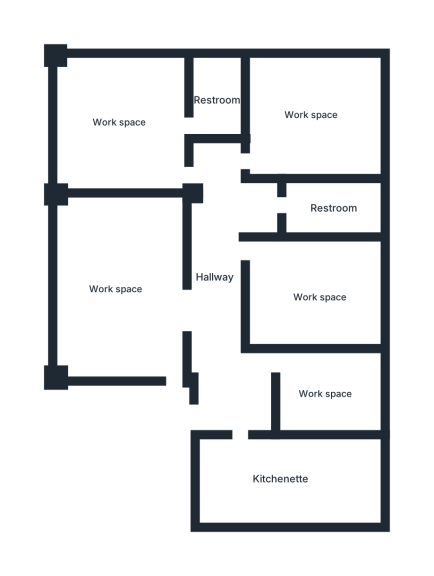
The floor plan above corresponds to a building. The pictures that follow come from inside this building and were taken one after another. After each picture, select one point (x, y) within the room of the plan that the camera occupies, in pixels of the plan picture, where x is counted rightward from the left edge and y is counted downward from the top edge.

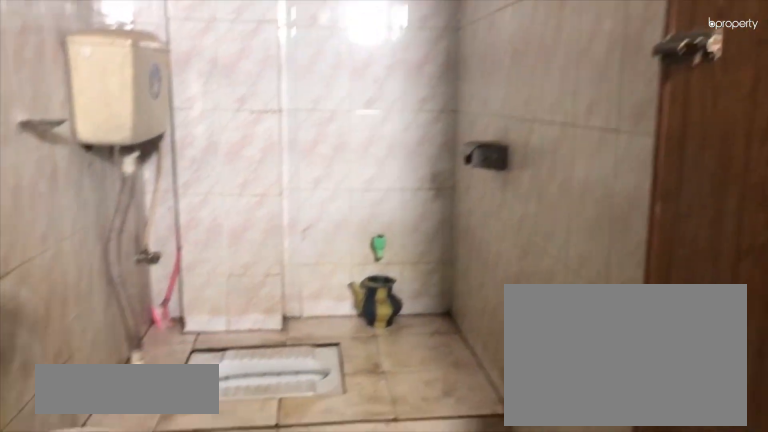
(331, 209)
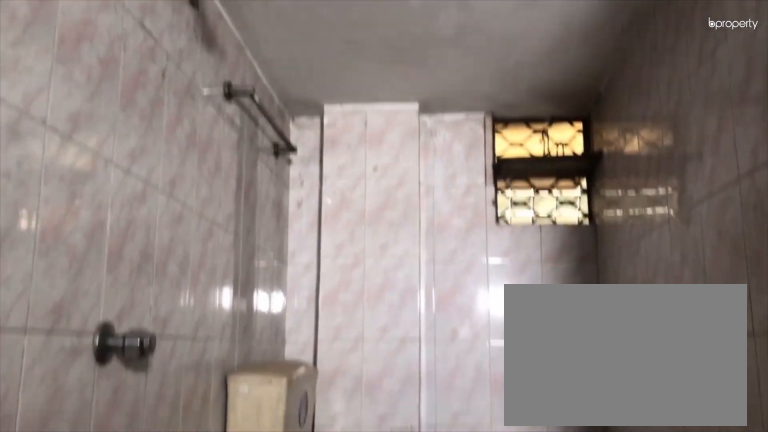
(331, 209)
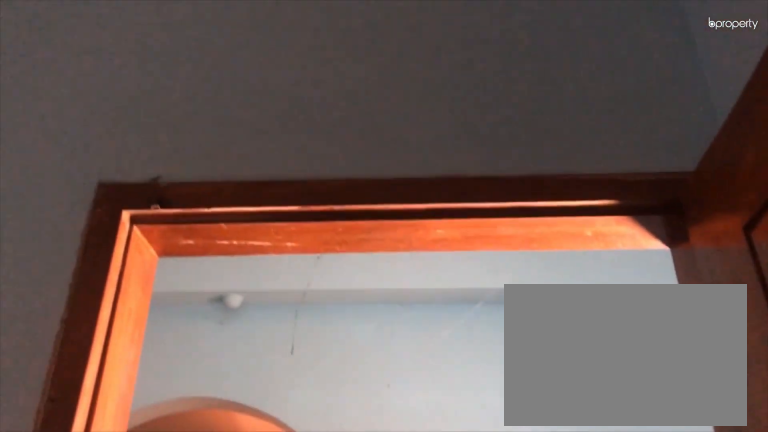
(301, 302)
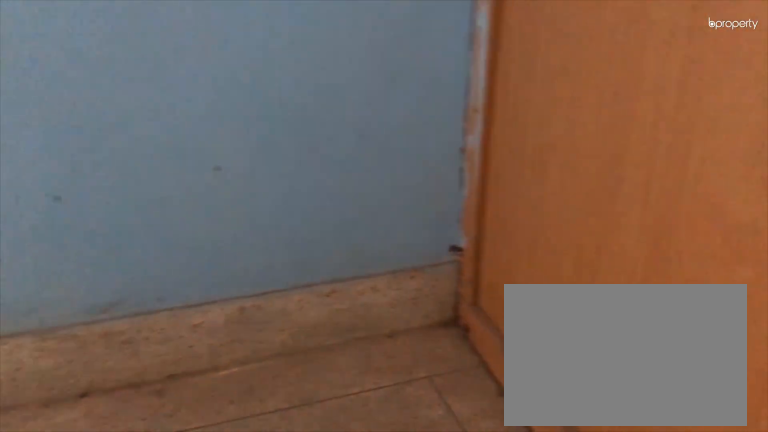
(319, 394)
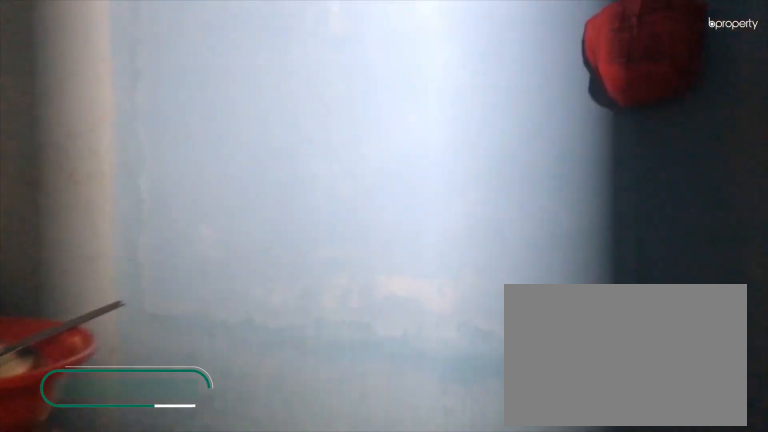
(278, 486)
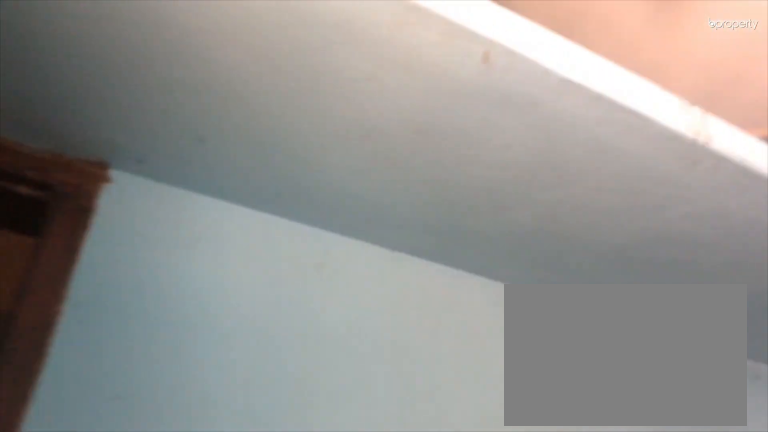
(278, 487)
